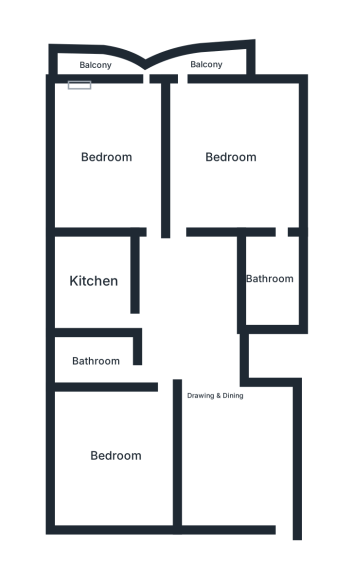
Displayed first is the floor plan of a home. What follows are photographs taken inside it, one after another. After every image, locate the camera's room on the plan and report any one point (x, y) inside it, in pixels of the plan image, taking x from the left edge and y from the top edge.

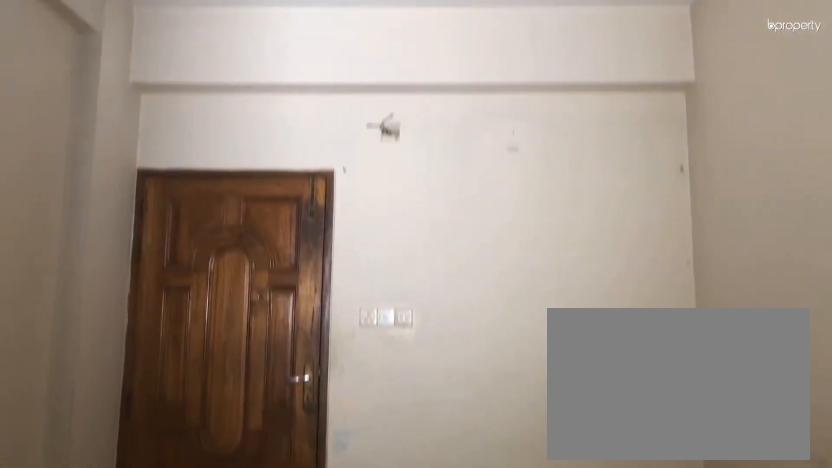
(217, 395)
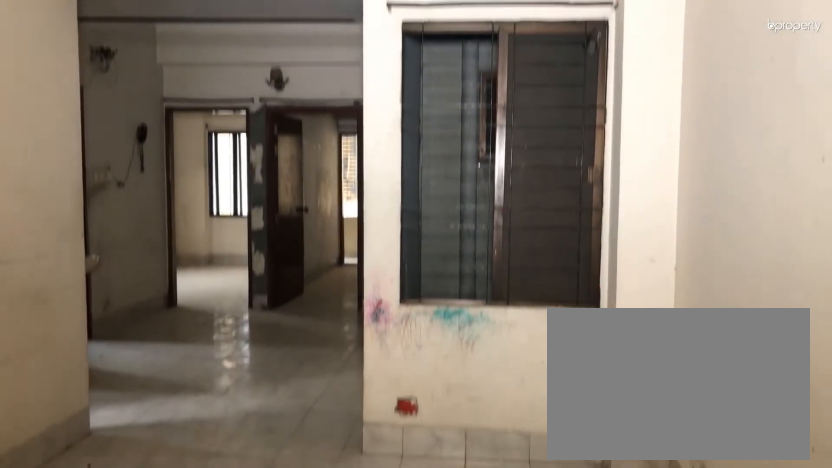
(217, 395)
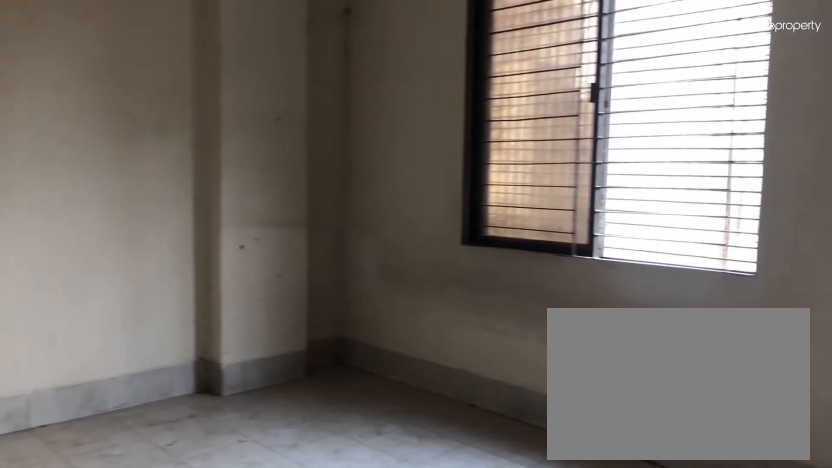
(116, 456)
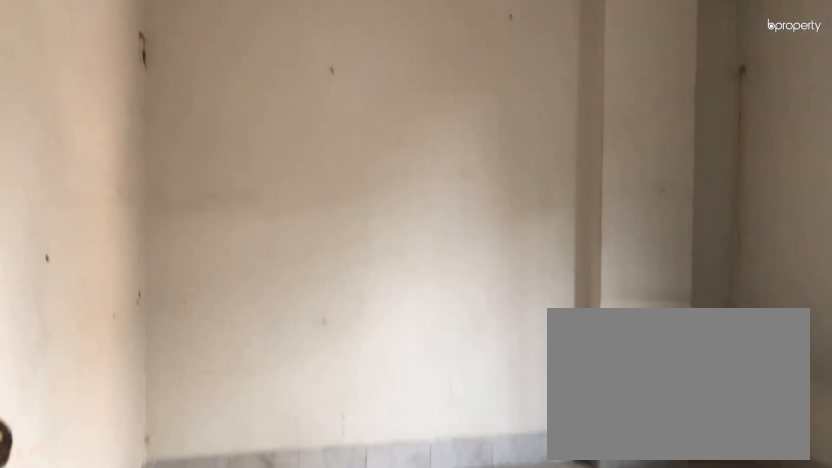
(116, 456)
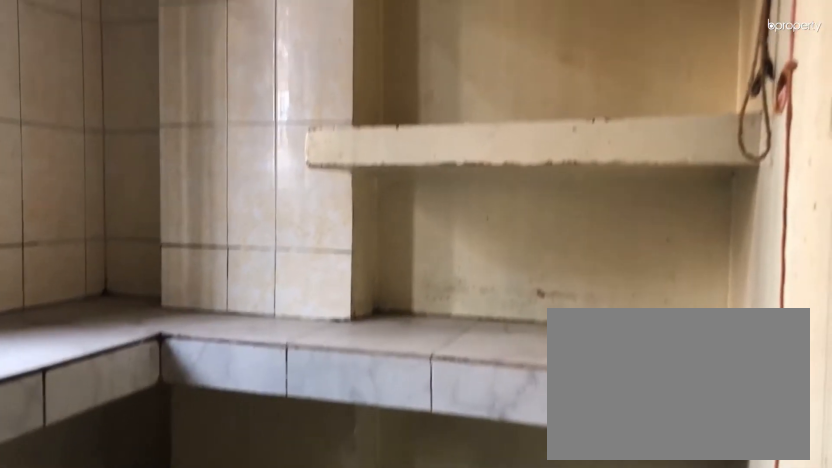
(94, 280)
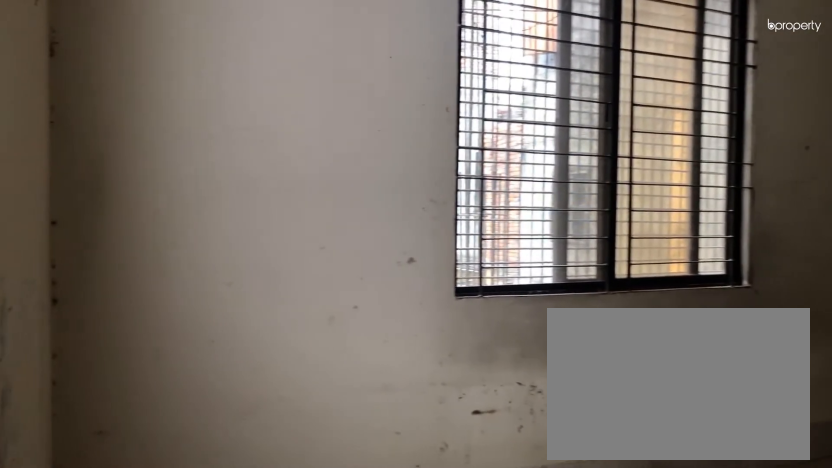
(107, 155)
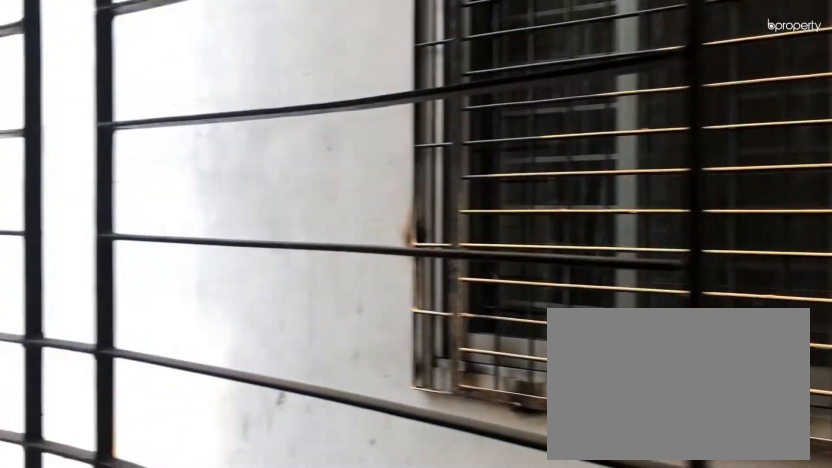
(94, 66)
